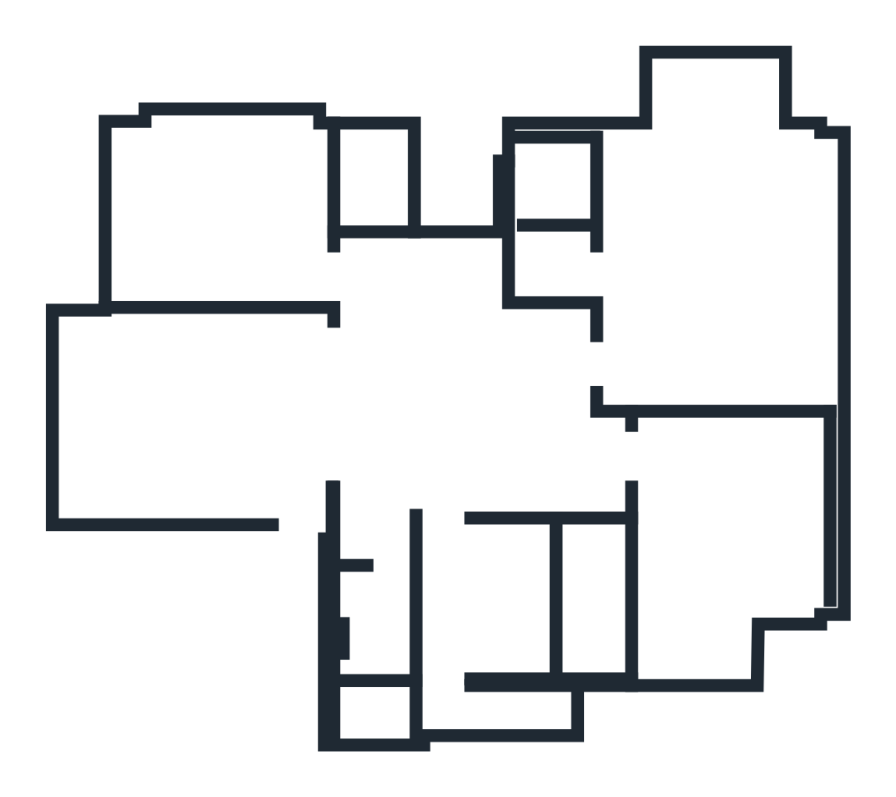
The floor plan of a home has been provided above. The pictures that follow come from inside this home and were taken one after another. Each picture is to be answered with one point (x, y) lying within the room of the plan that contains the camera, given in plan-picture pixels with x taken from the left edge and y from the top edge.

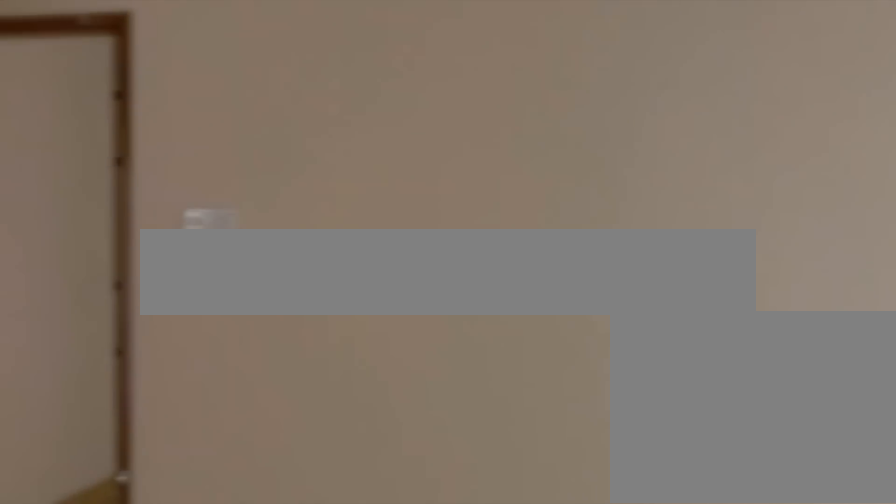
(172, 424)
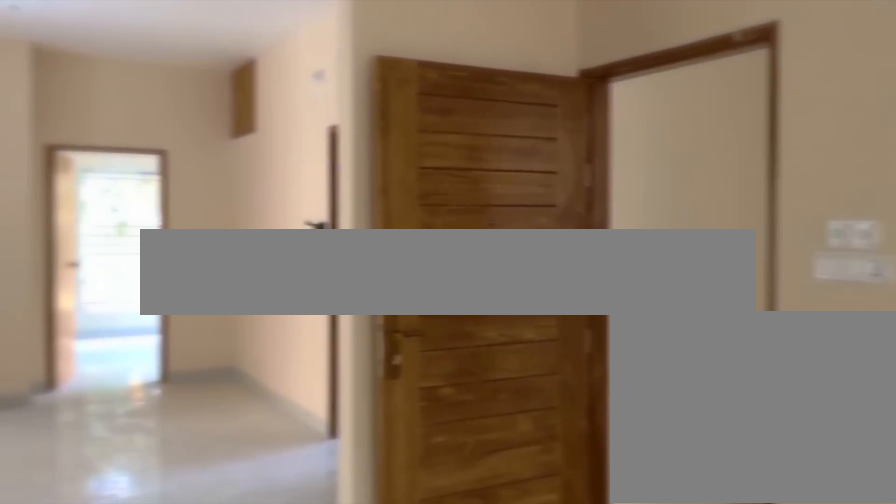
(172, 419)
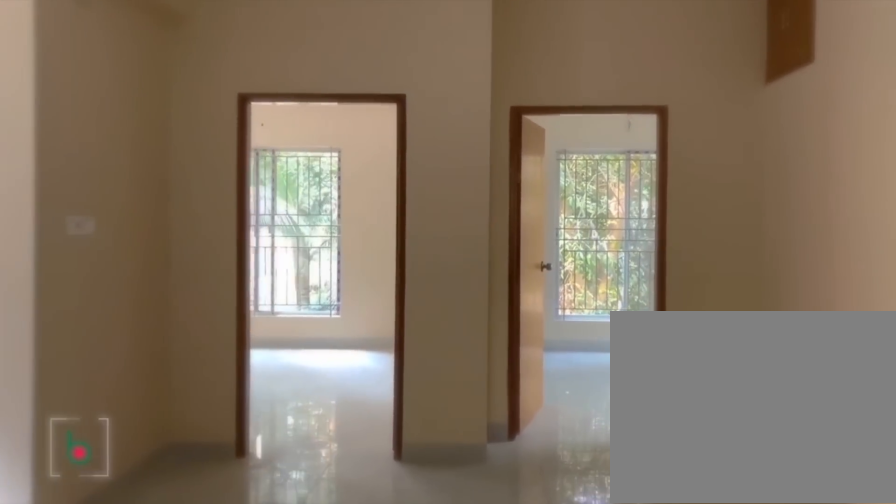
(450, 399)
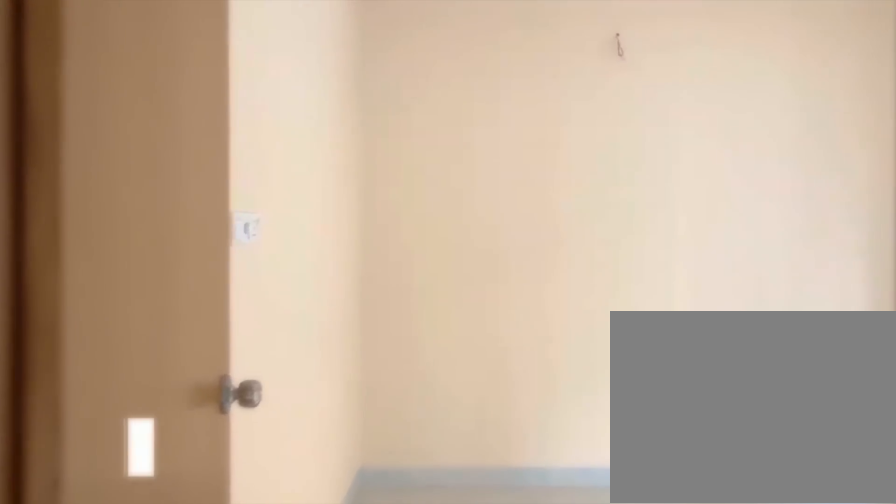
(301, 260)
